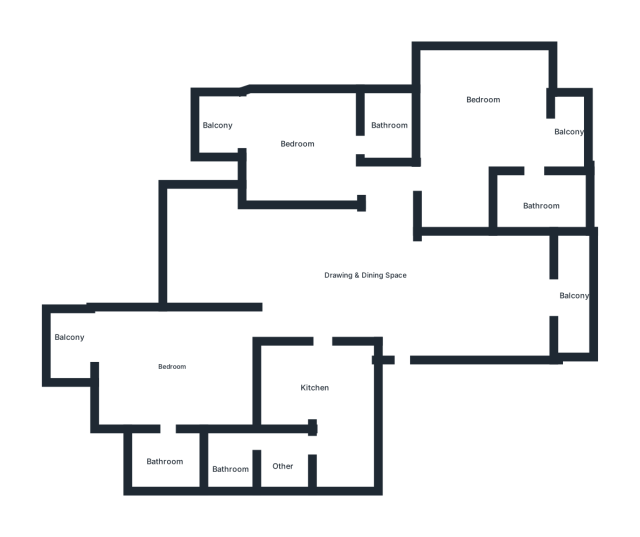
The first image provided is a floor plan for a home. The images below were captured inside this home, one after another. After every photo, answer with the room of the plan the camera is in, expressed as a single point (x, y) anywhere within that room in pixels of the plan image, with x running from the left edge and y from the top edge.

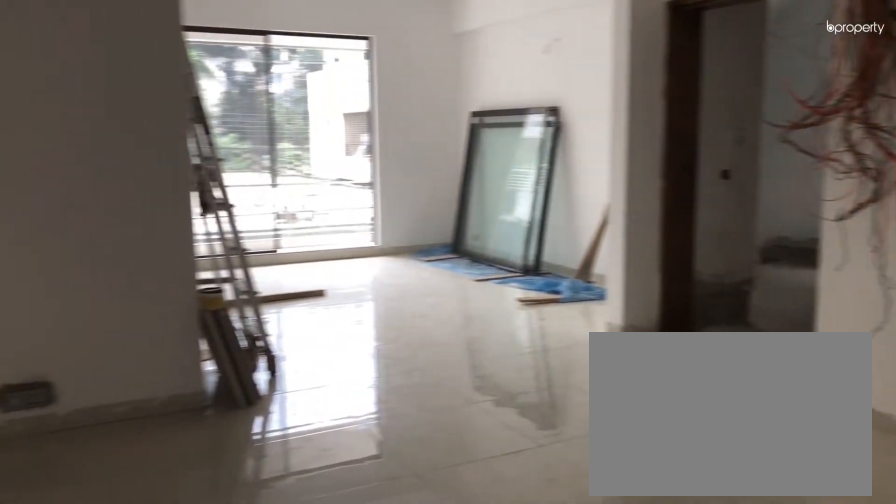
(311, 281)
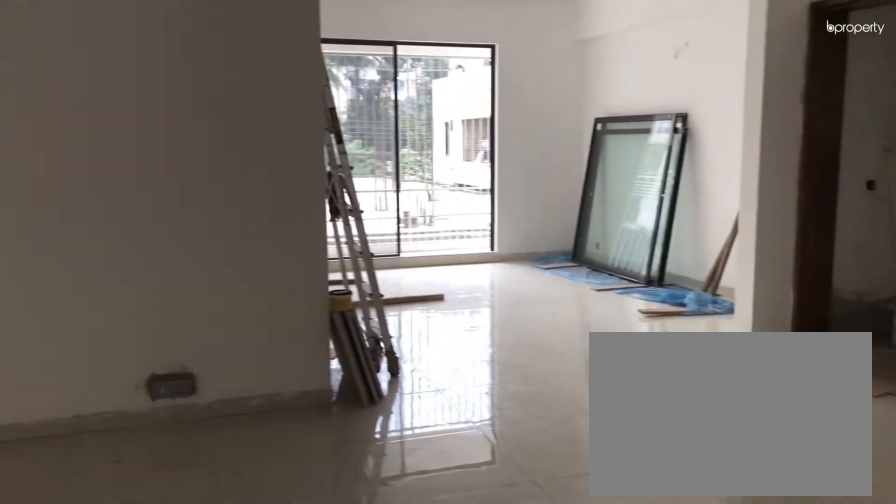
(311, 281)
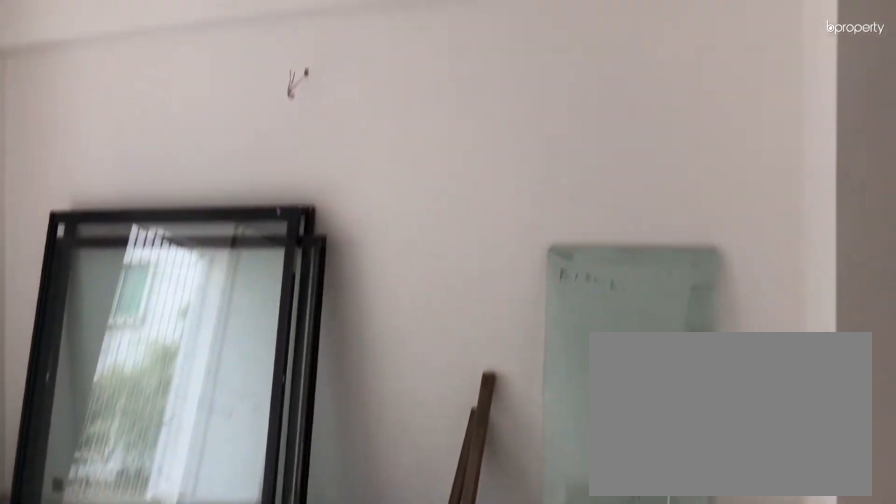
(479, 285)
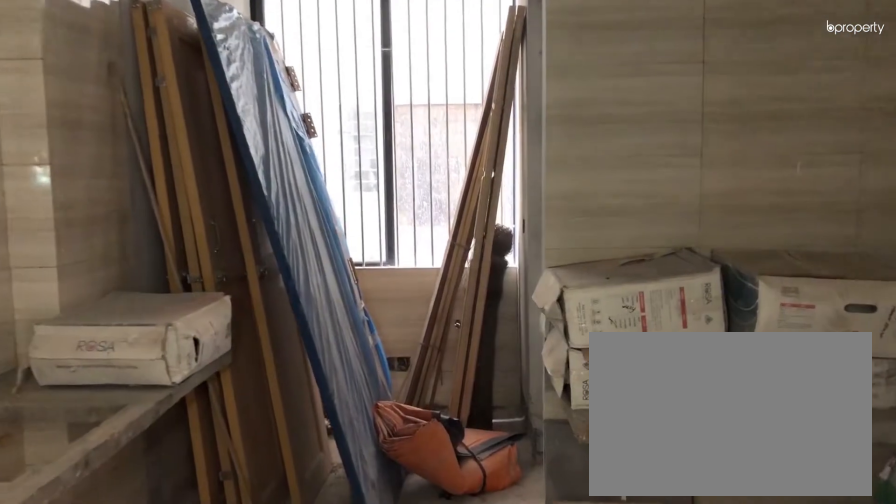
(318, 354)
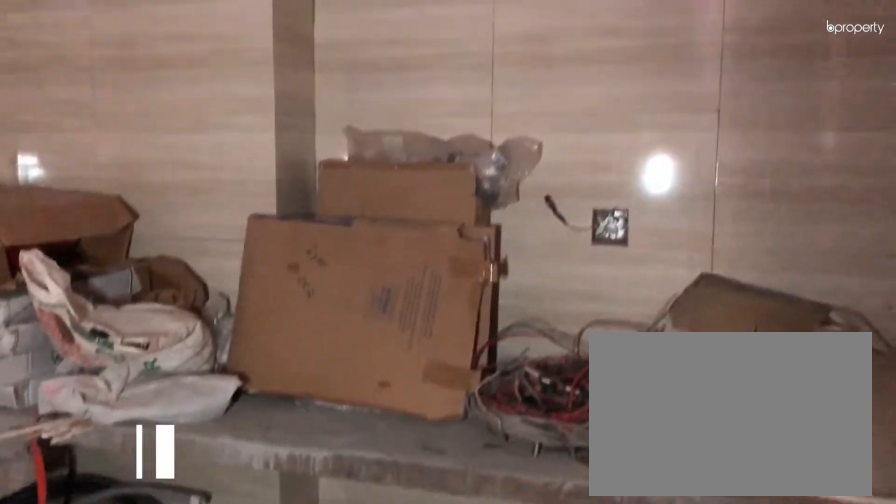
(311, 379)
